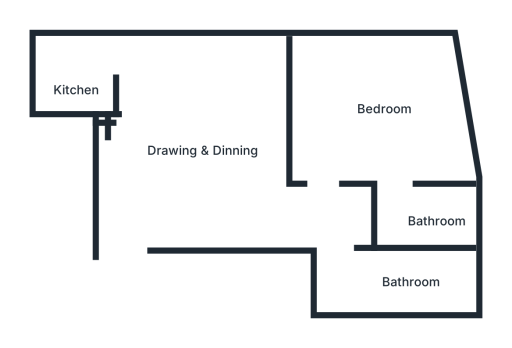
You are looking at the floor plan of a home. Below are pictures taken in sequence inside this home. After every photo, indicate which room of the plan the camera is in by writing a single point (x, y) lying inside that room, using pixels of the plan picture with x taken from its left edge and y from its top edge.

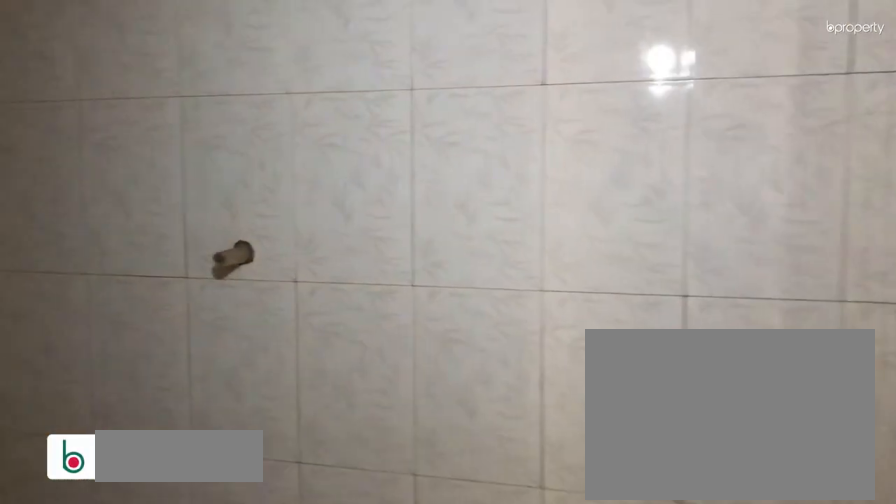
(398, 279)
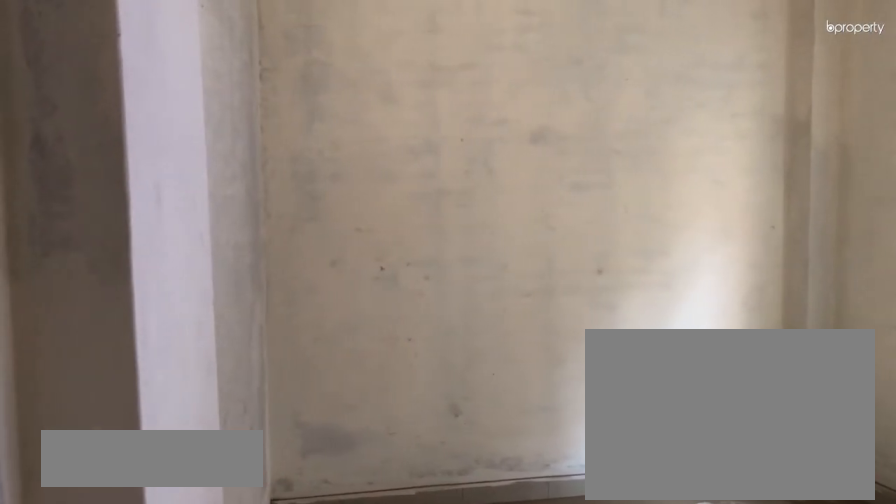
(390, 99)
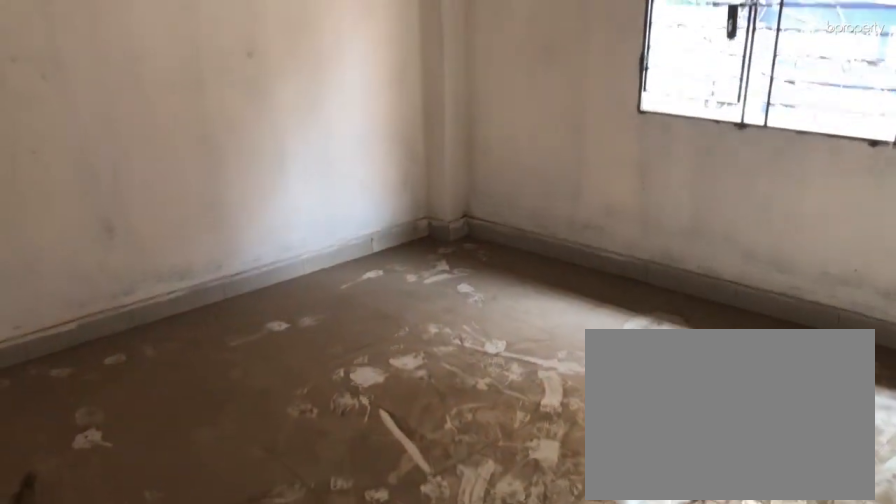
(390, 99)
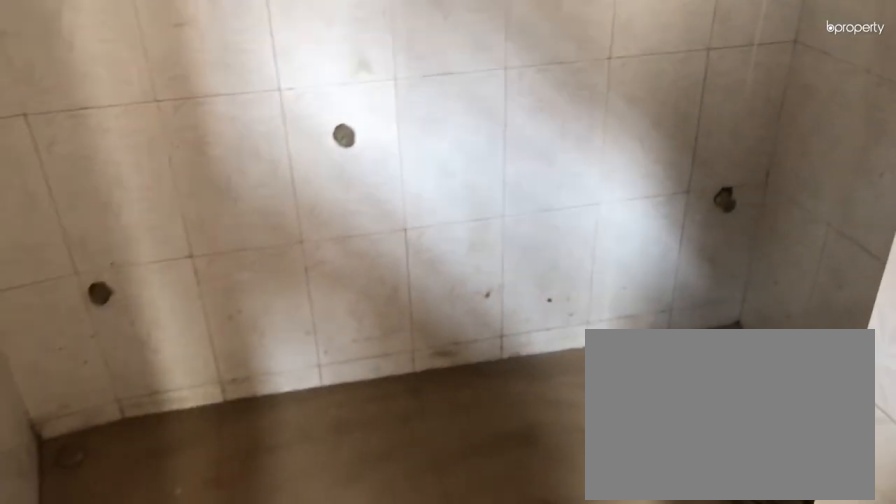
(419, 210)
